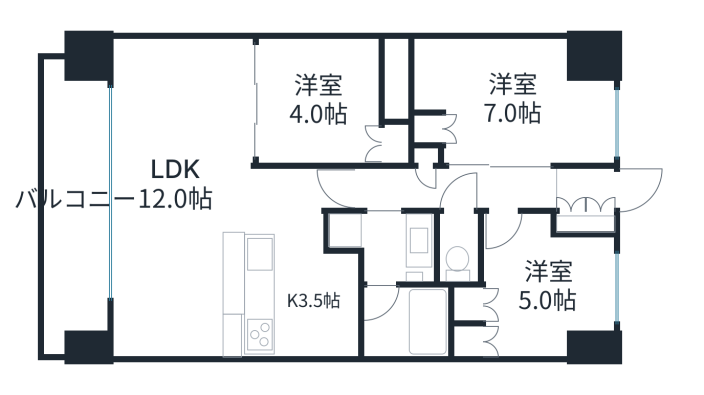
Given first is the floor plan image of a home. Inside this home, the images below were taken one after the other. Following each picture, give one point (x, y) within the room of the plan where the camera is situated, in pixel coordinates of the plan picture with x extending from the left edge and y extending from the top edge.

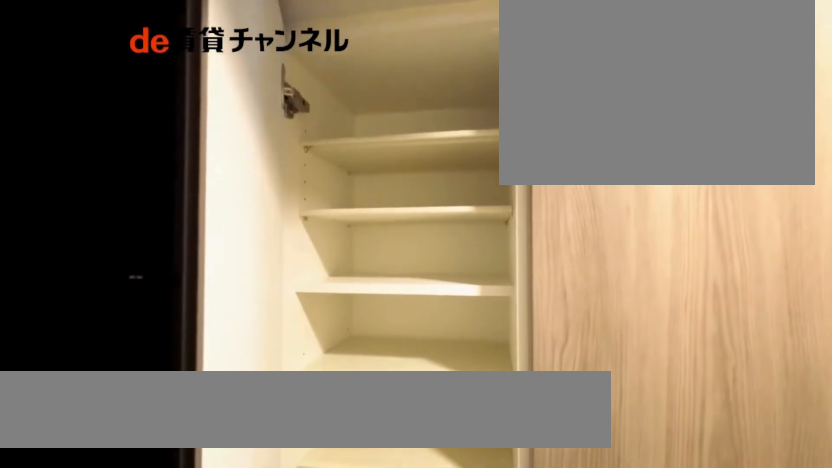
(586, 224)
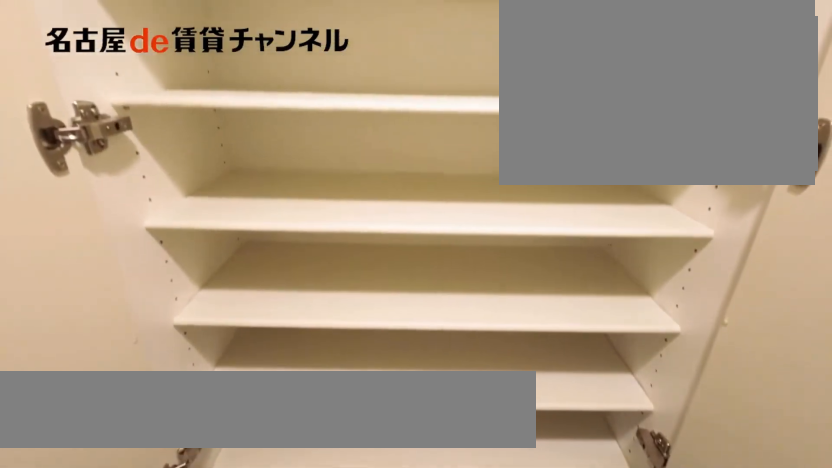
(586, 224)
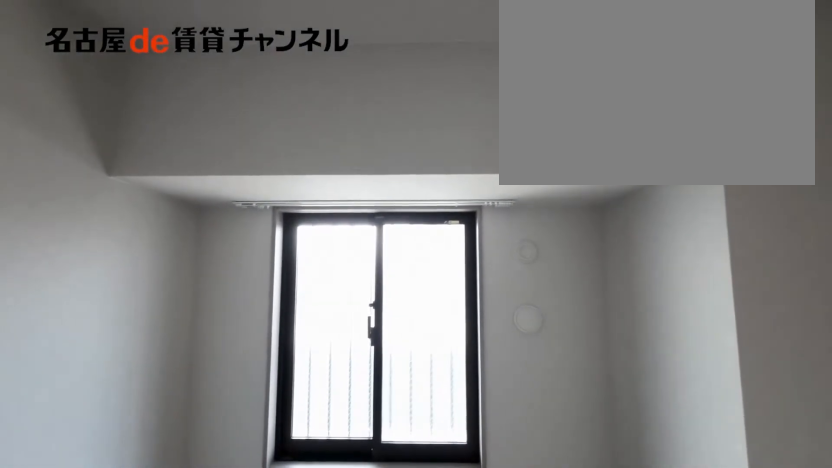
(547, 288)
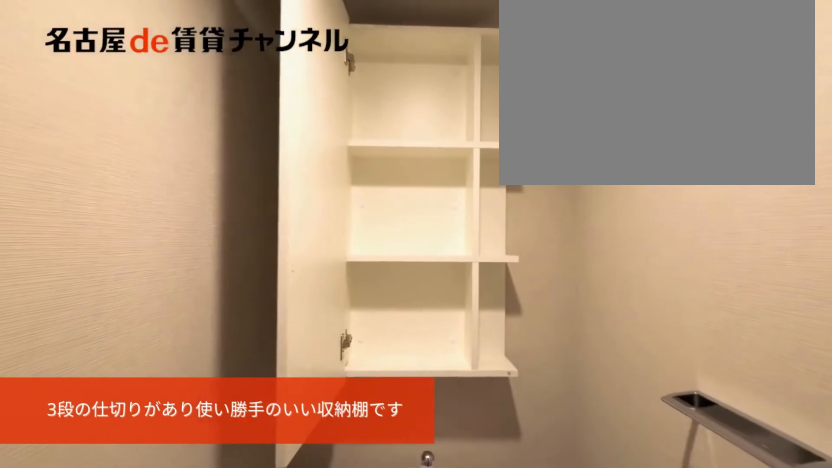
(460, 250)
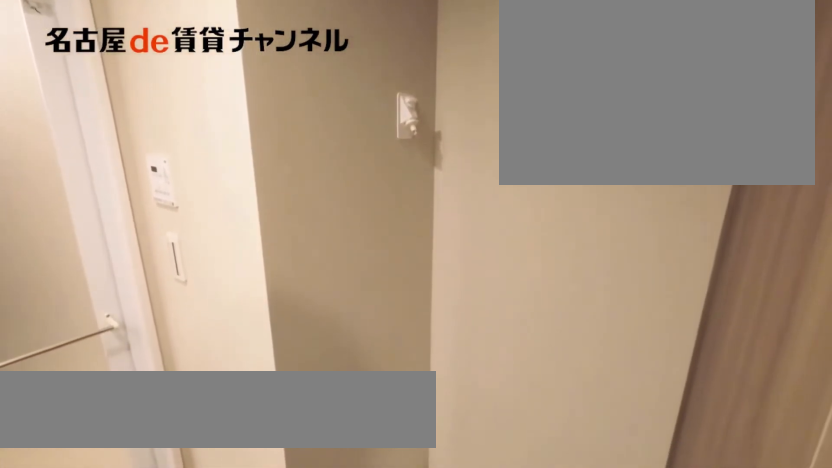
(387, 244)
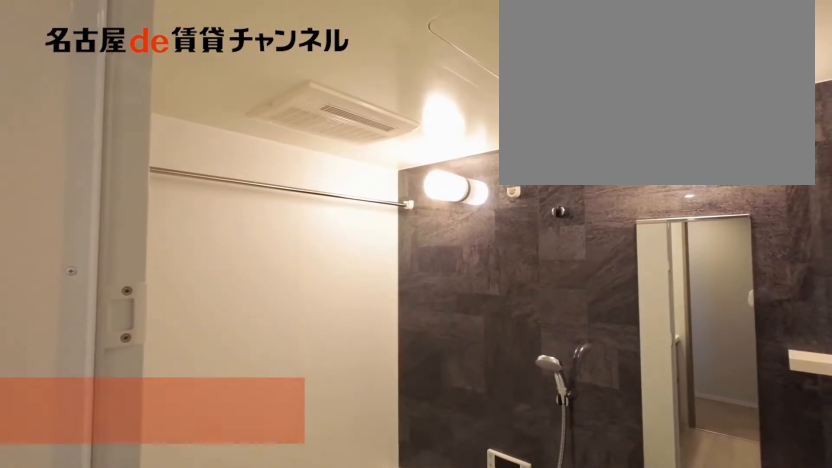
(402, 321)
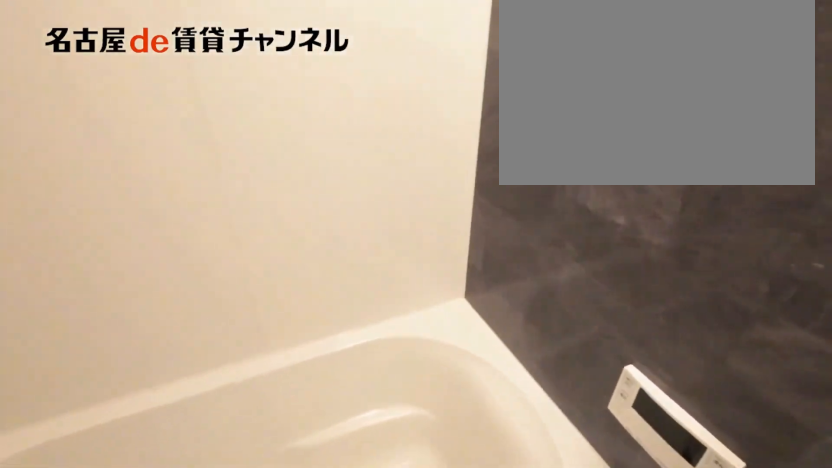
(402, 321)
